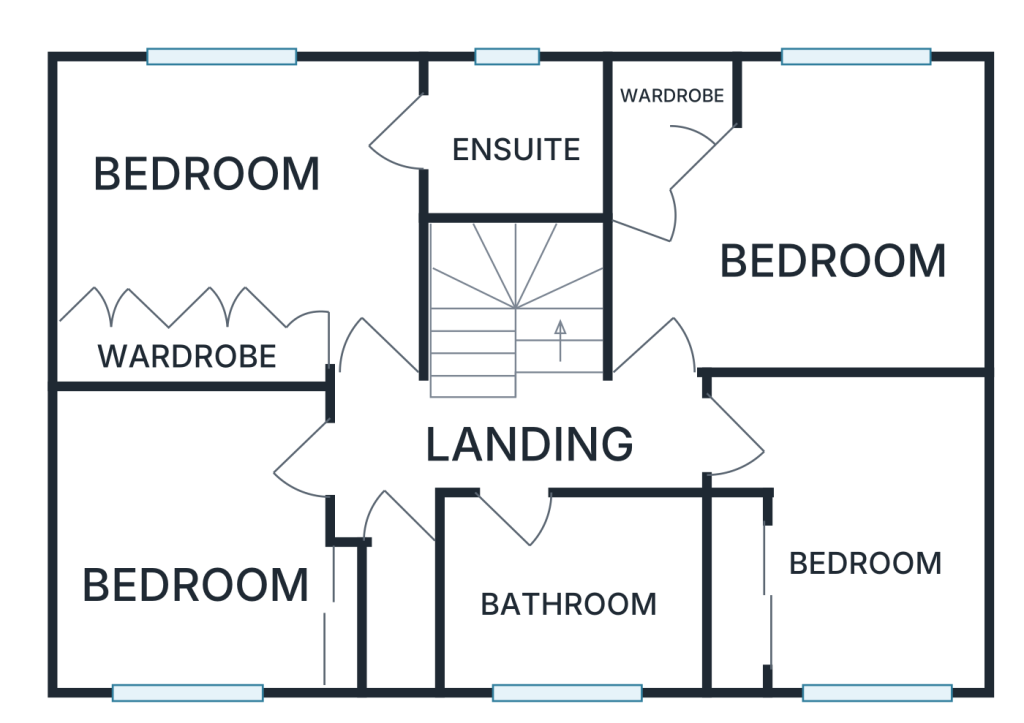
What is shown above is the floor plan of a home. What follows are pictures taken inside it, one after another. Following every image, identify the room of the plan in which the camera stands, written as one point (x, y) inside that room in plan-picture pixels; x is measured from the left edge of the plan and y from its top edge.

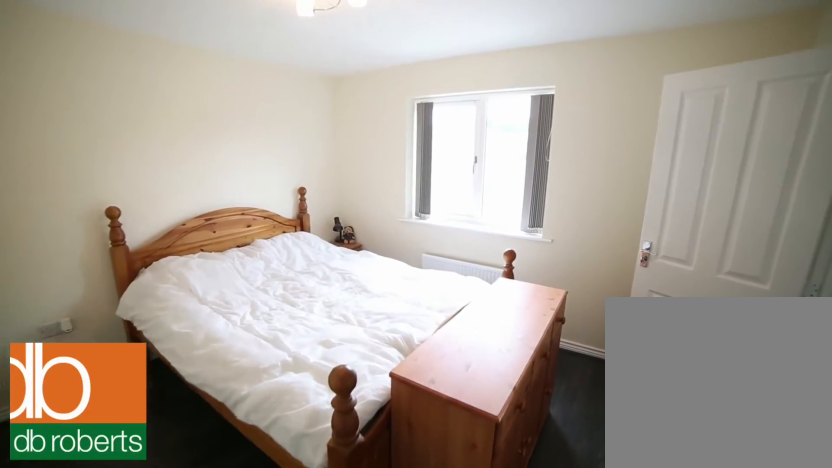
(287, 219)
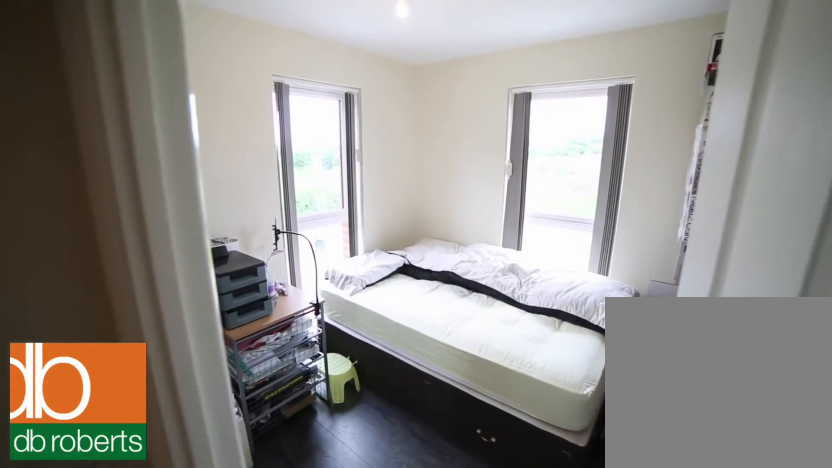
(196, 545)
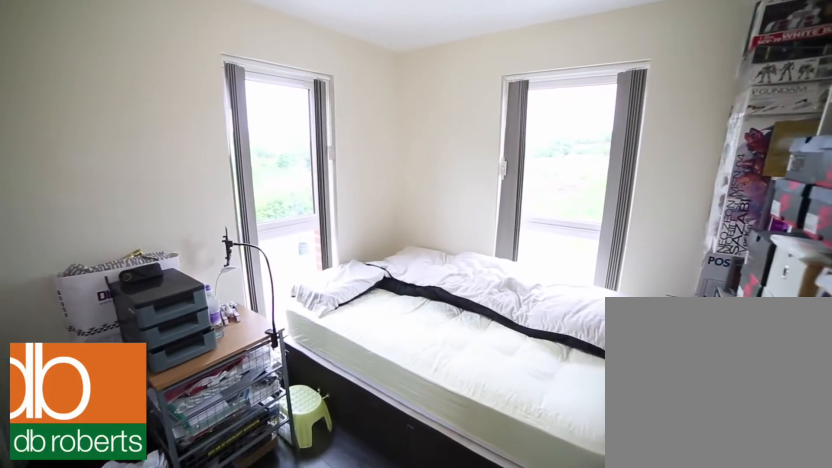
(196, 545)
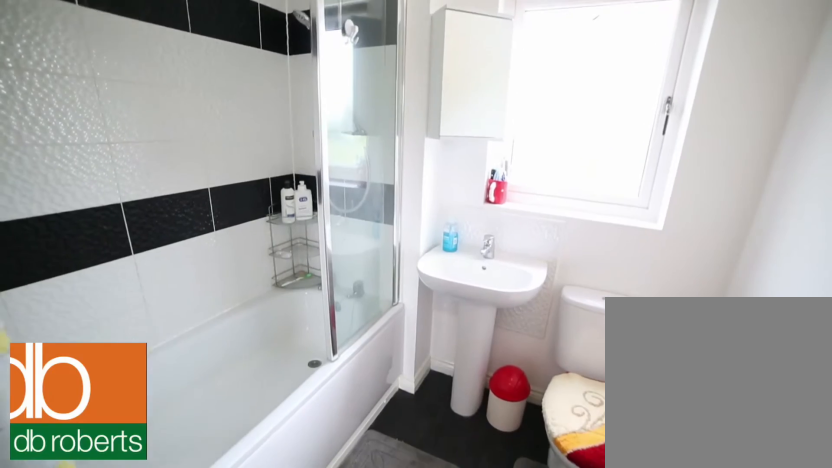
(576, 594)
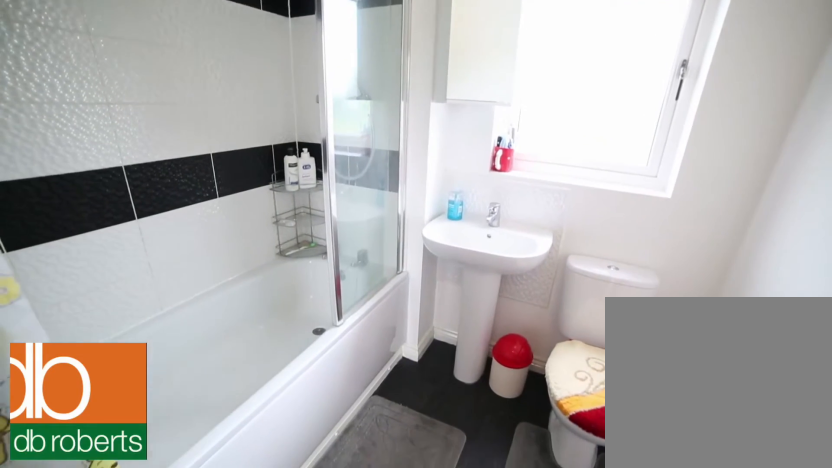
(576, 594)
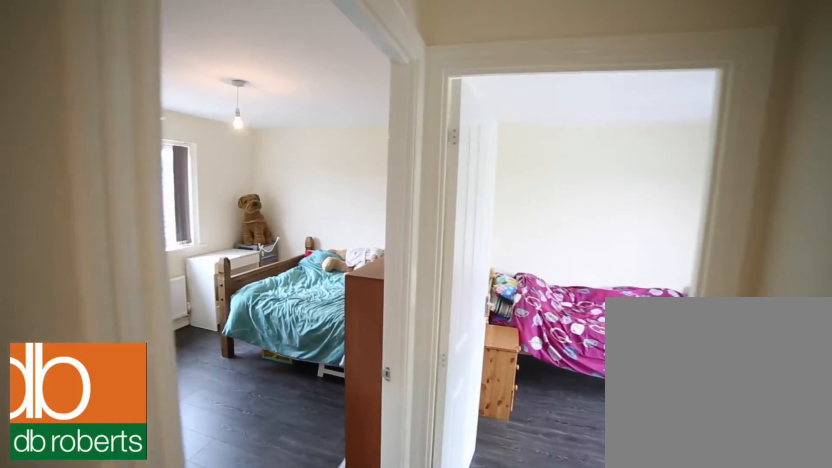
(512, 436)
